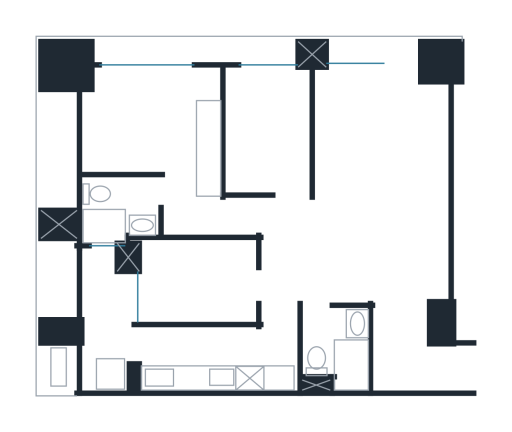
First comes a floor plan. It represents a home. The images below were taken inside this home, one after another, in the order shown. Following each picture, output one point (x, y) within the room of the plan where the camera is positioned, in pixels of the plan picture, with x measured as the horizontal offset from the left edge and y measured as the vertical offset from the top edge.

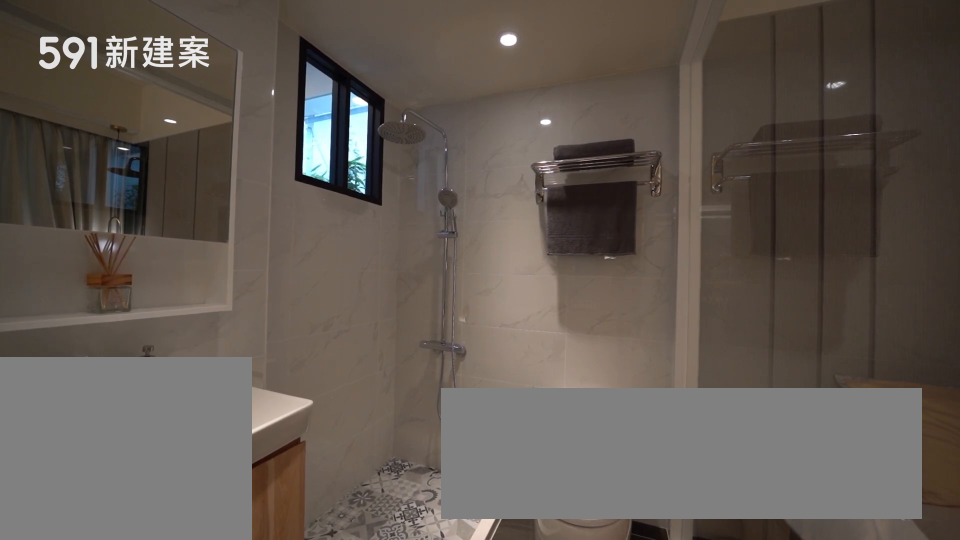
(116, 211)
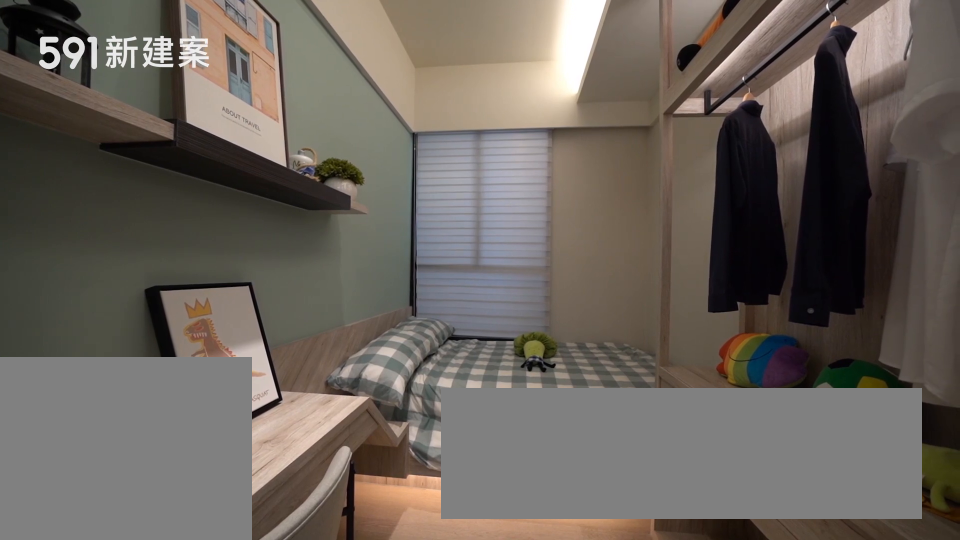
(194, 280)
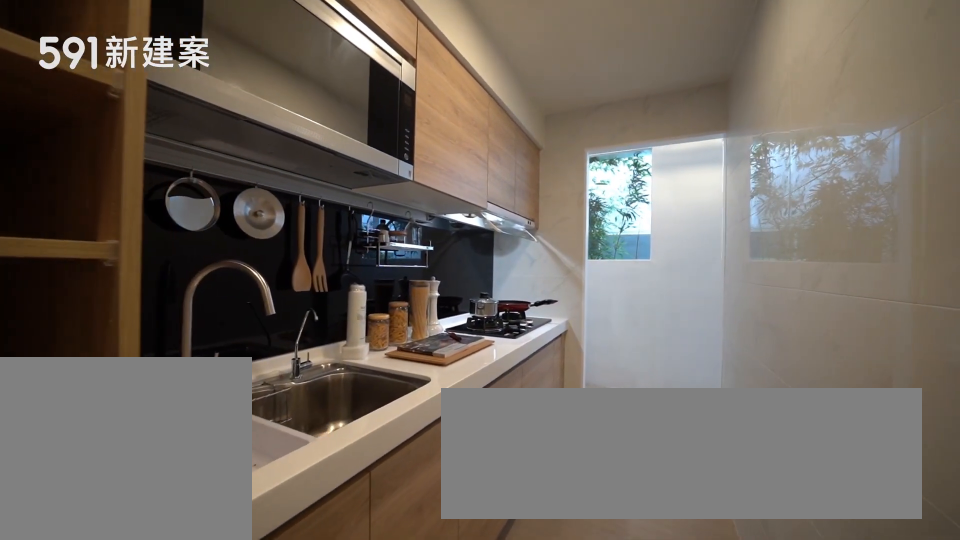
(217, 359)
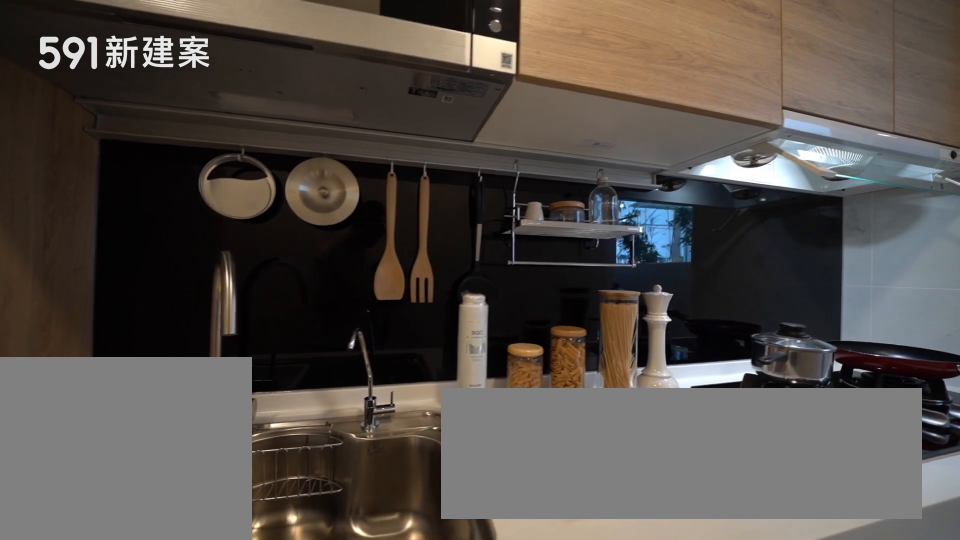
(217, 359)
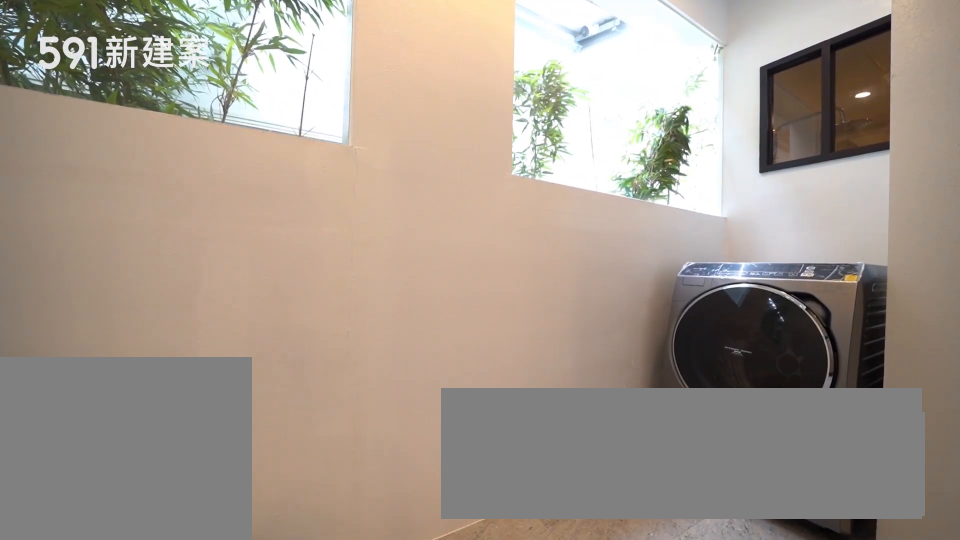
(102, 319)
